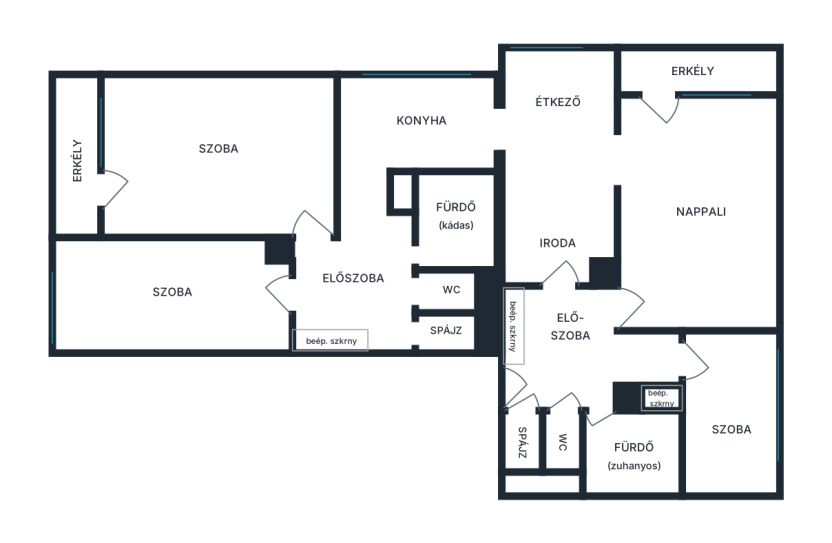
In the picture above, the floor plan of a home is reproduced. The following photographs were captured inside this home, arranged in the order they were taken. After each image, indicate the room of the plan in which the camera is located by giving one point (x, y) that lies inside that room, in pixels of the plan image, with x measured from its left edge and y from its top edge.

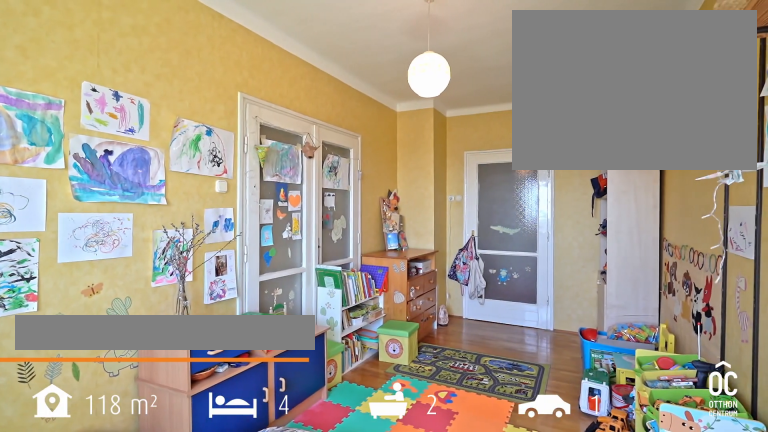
(177, 291)
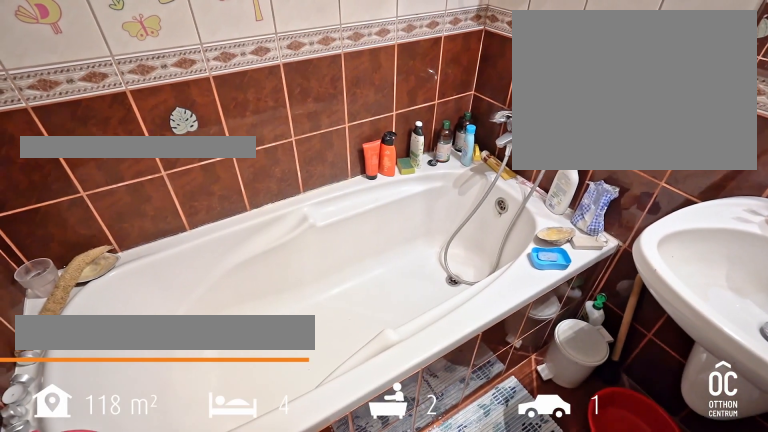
(453, 222)
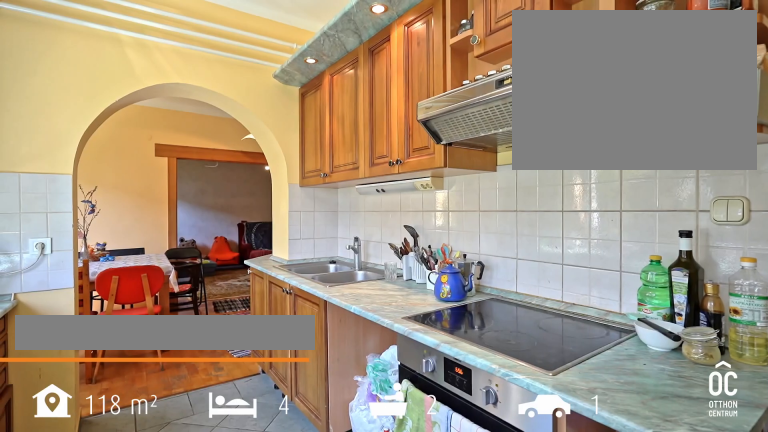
(421, 122)
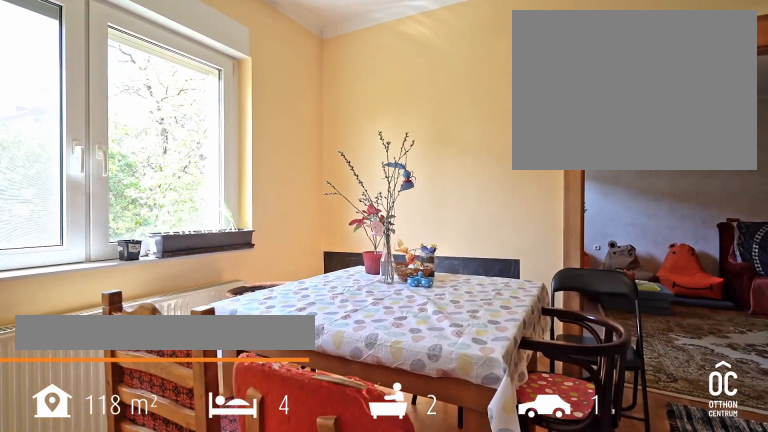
(558, 173)
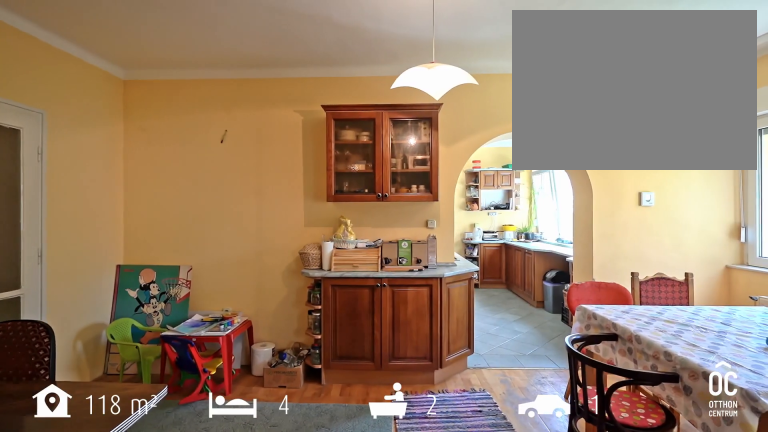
(558, 173)
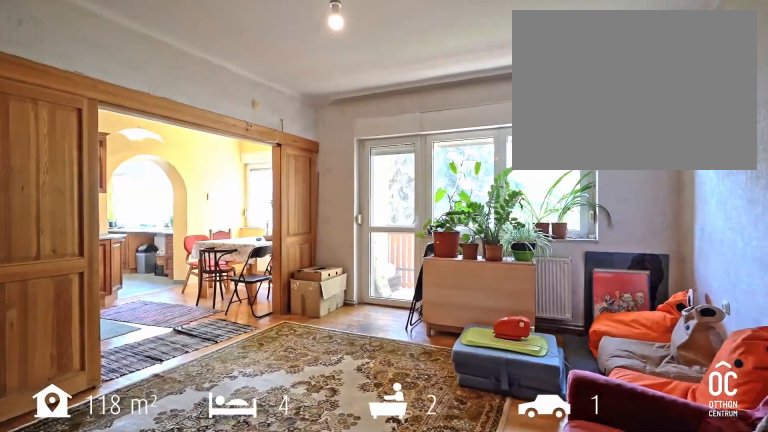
(696, 211)
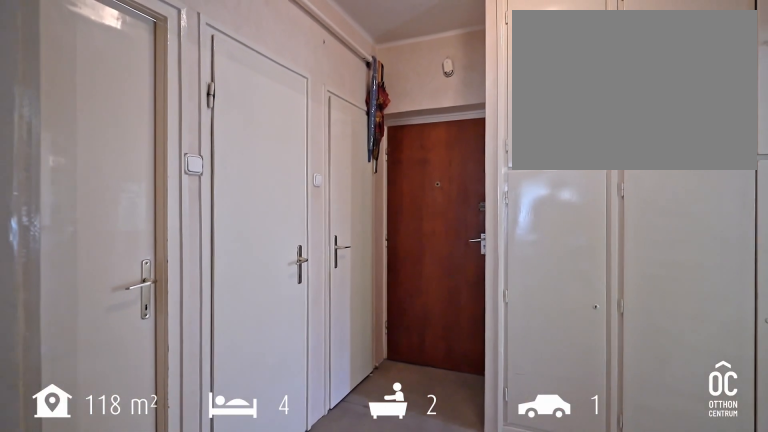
(566, 336)
